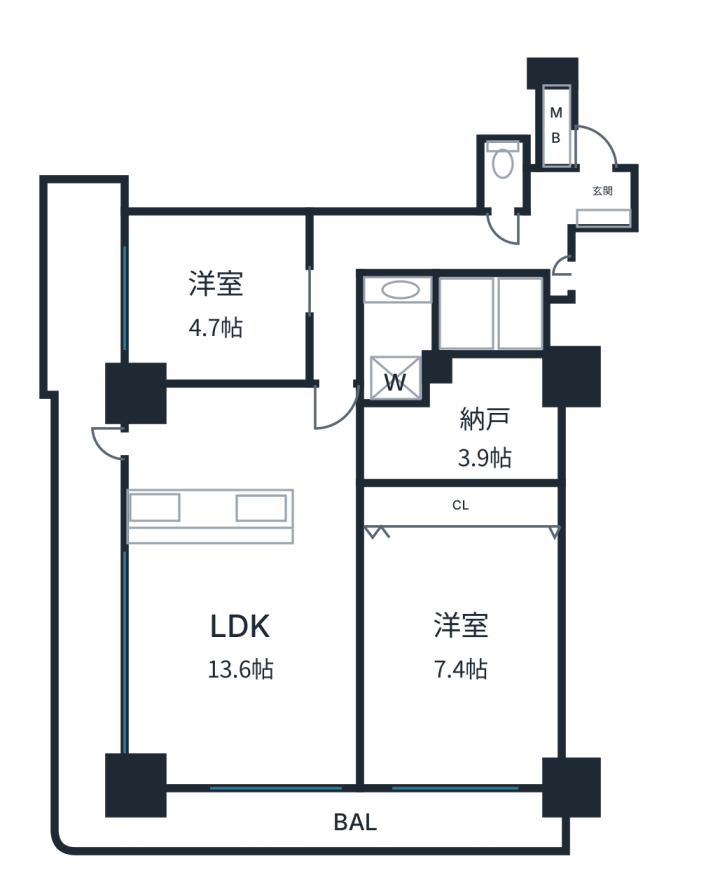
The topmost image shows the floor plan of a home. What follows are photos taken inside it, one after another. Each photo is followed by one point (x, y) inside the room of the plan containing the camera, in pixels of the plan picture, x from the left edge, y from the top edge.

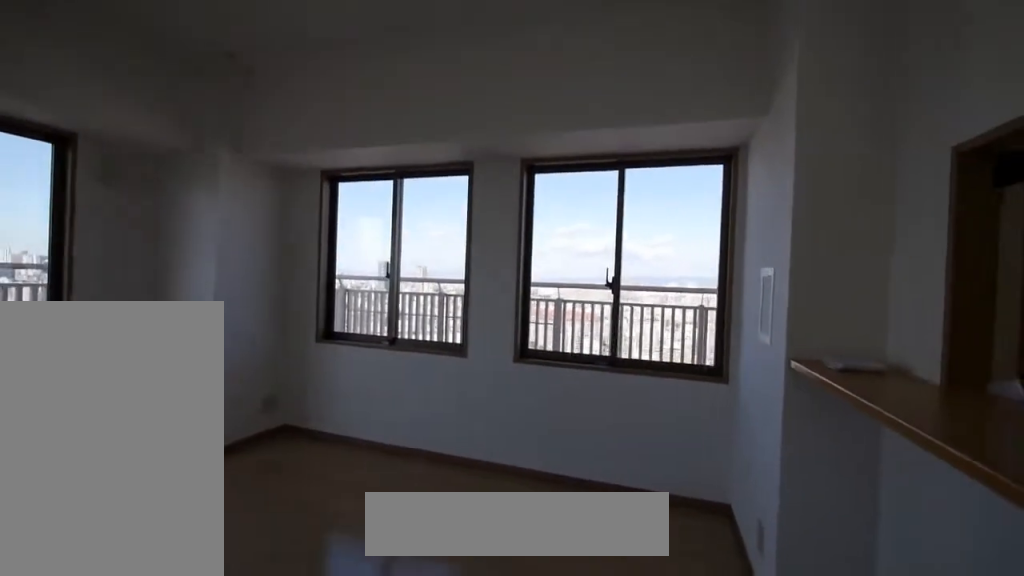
(243, 658)
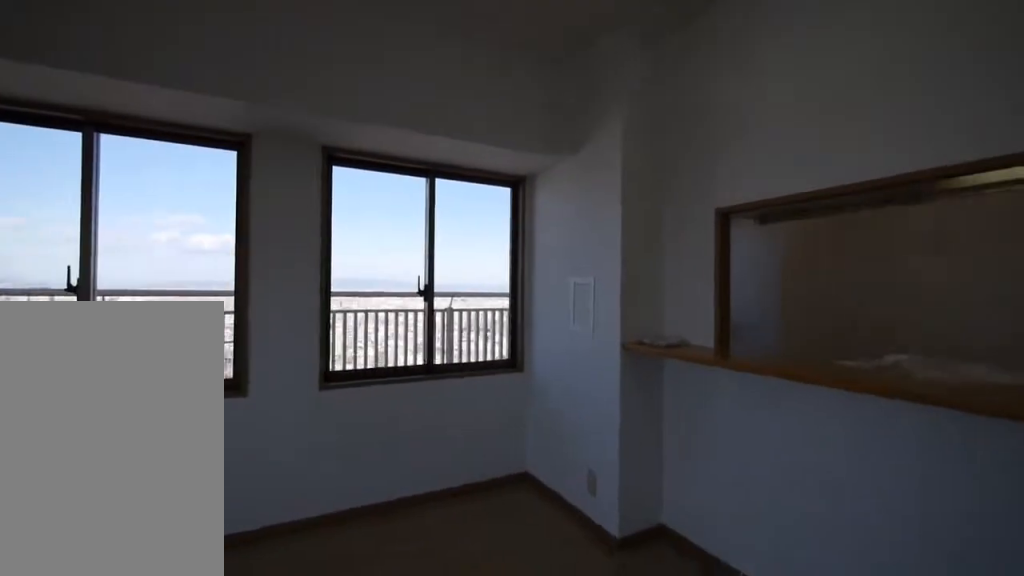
(243, 658)
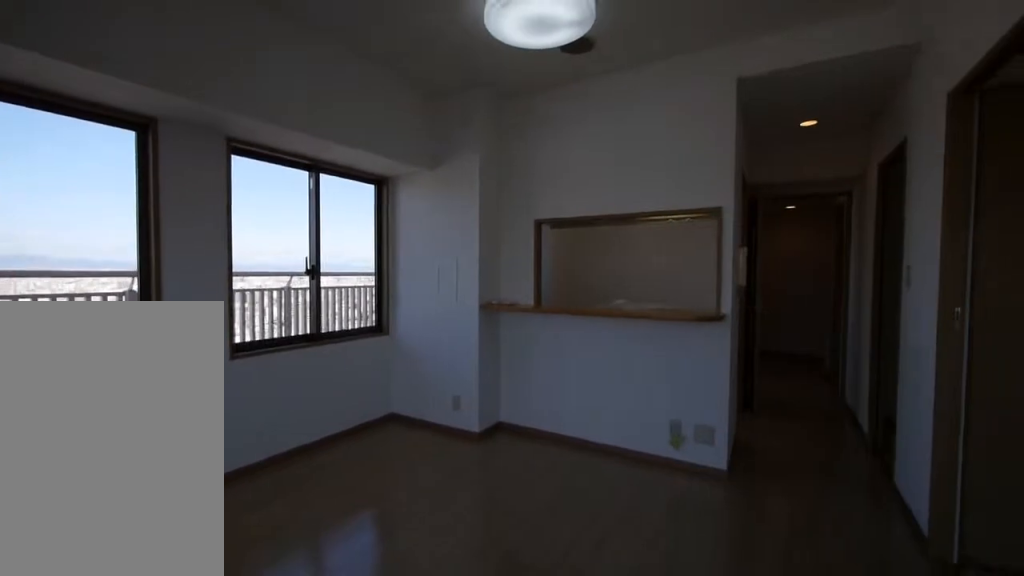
(243, 658)
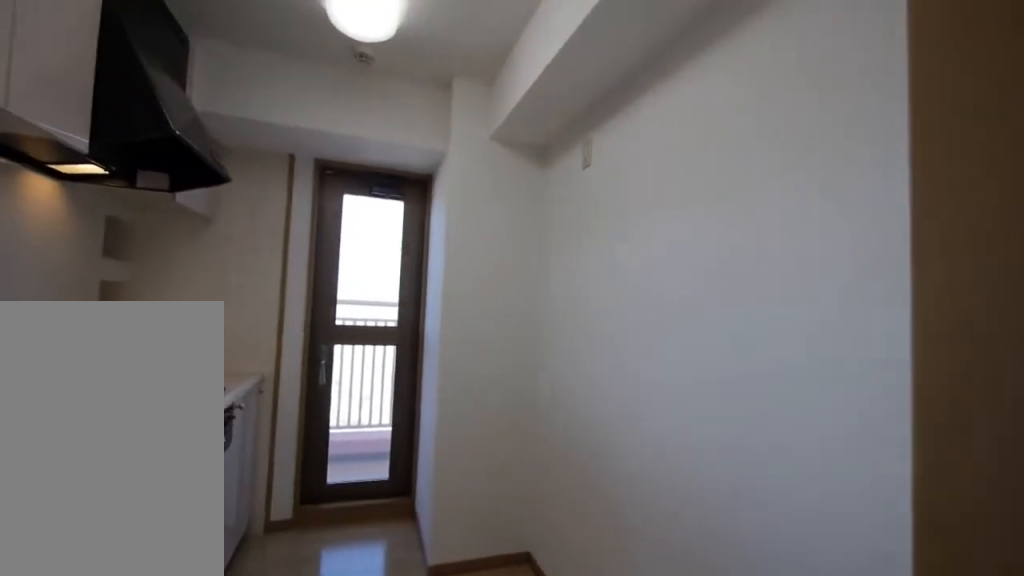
(243, 456)
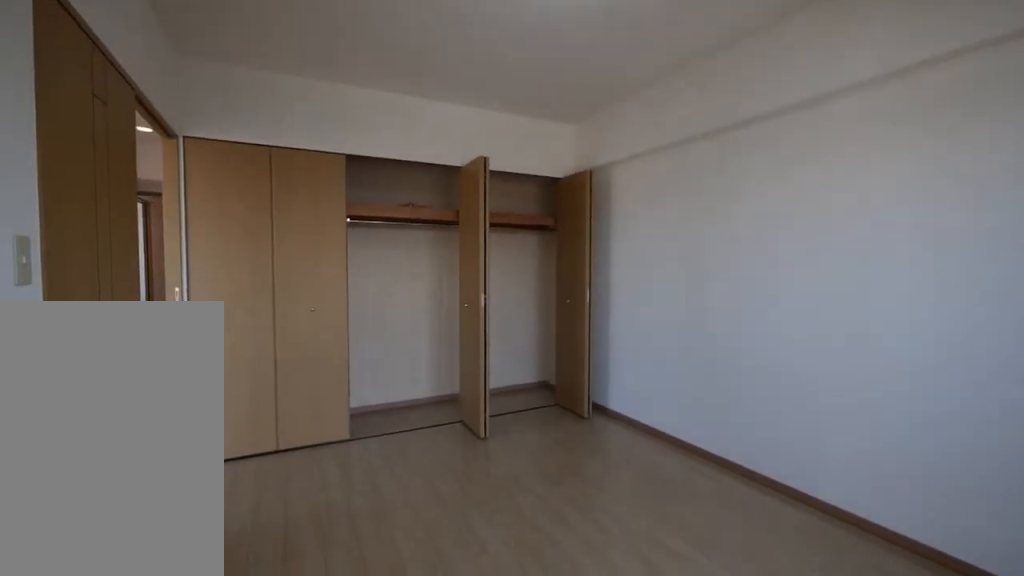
(441, 641)
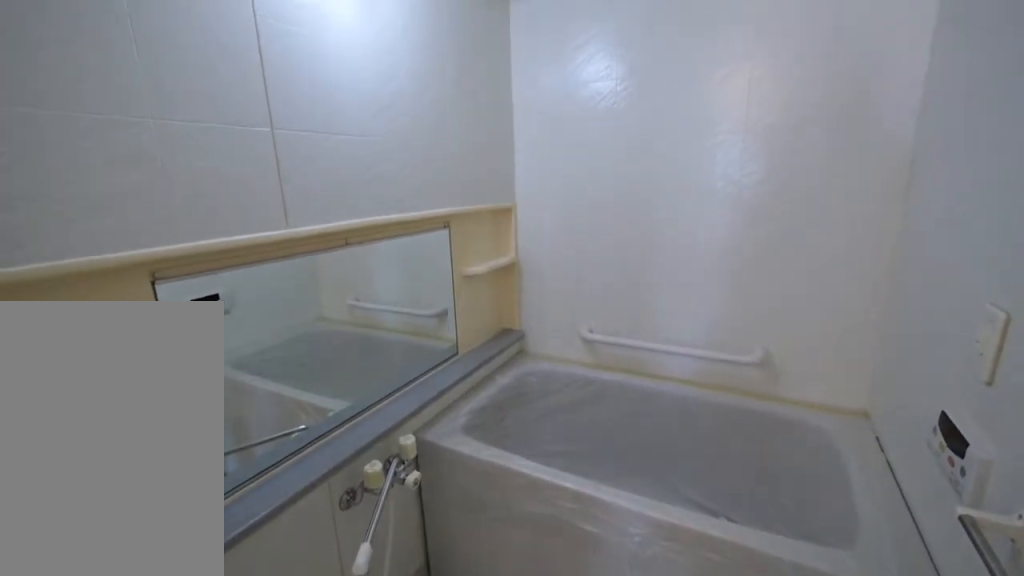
(442, 301)
